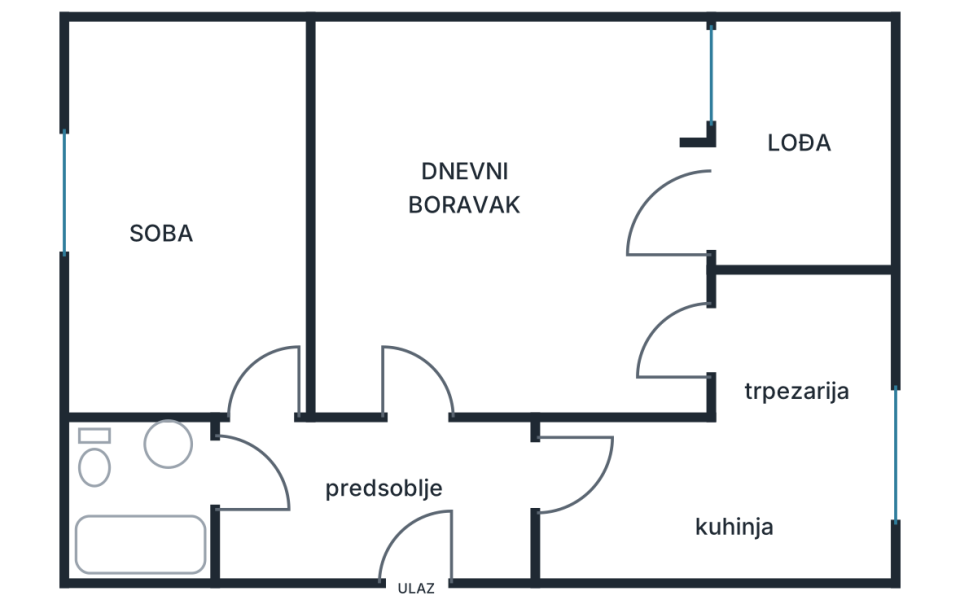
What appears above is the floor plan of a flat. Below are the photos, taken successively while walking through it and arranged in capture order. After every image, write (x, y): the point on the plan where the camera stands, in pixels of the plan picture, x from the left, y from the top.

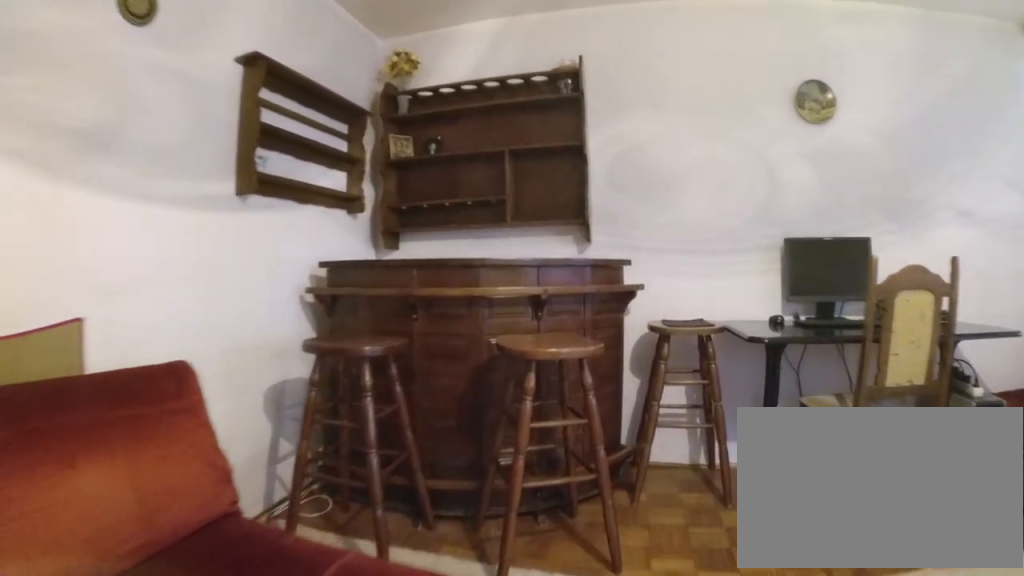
(432, 315)
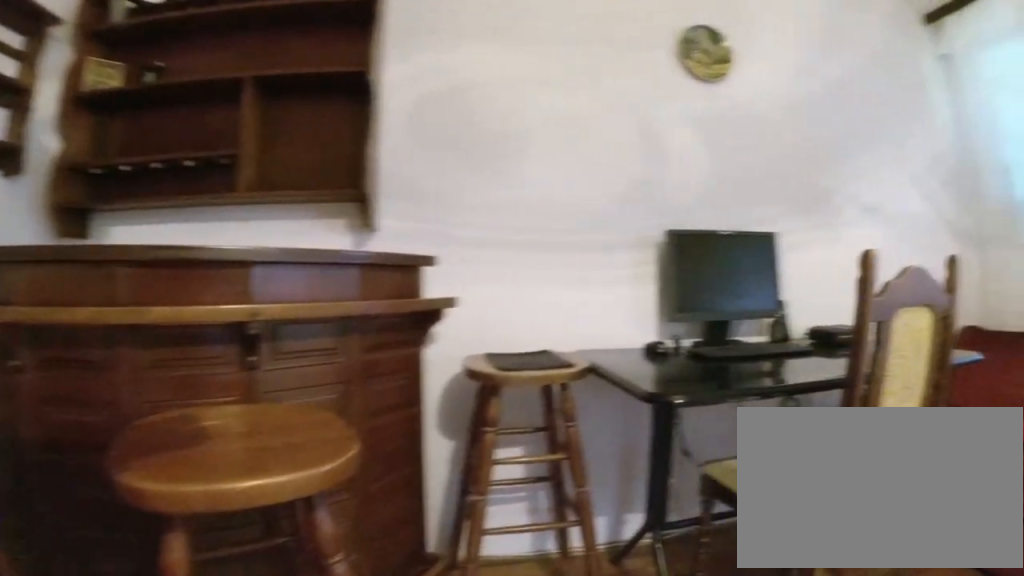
(428, 247)
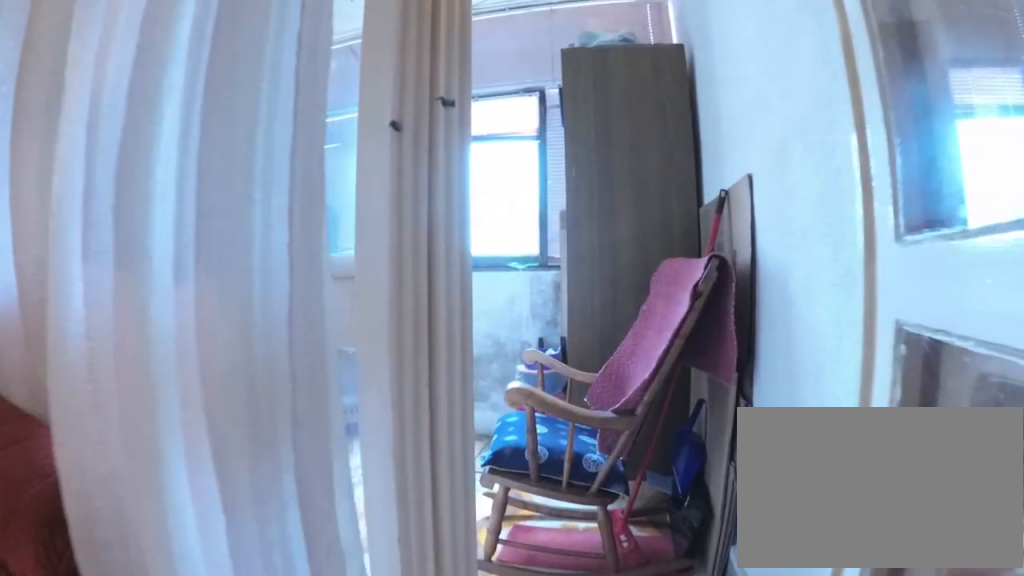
(609, 201)
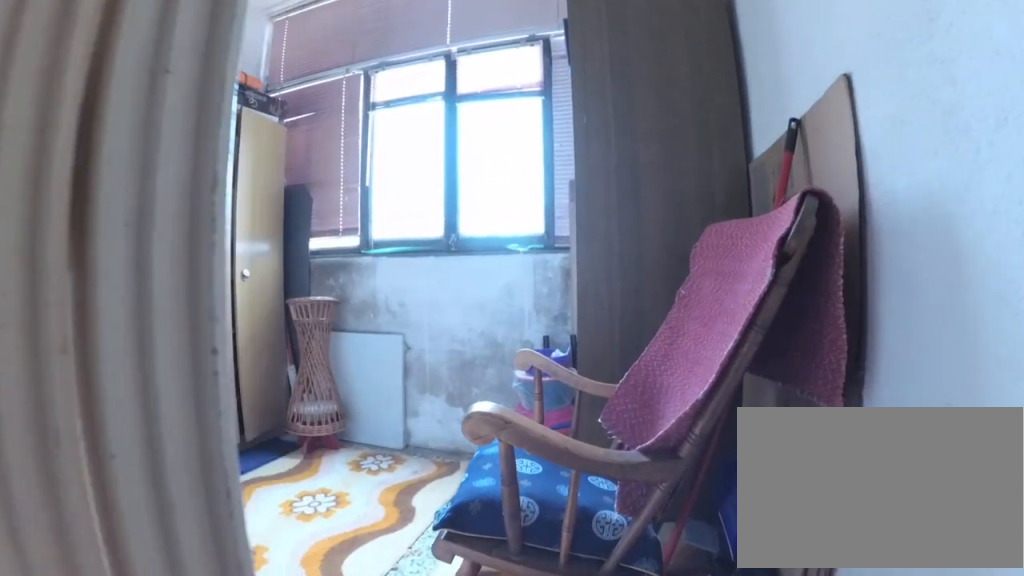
(664, 210)
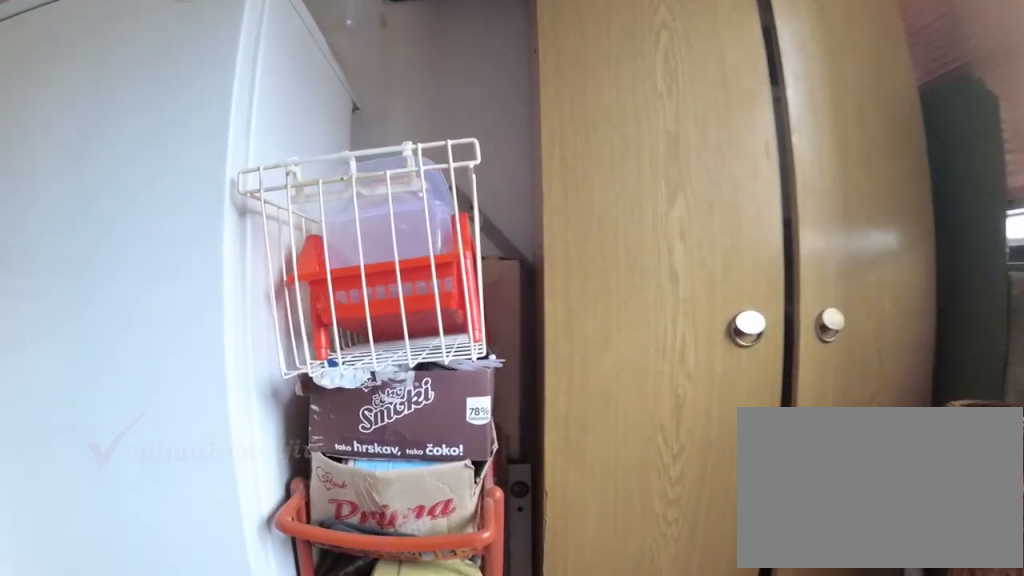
(817, 116)
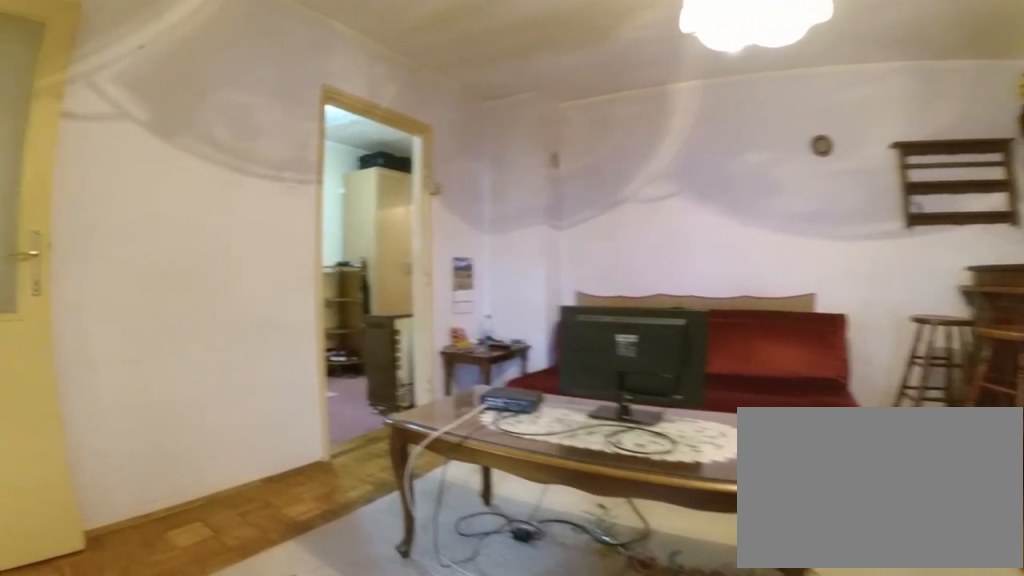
(655, 209)
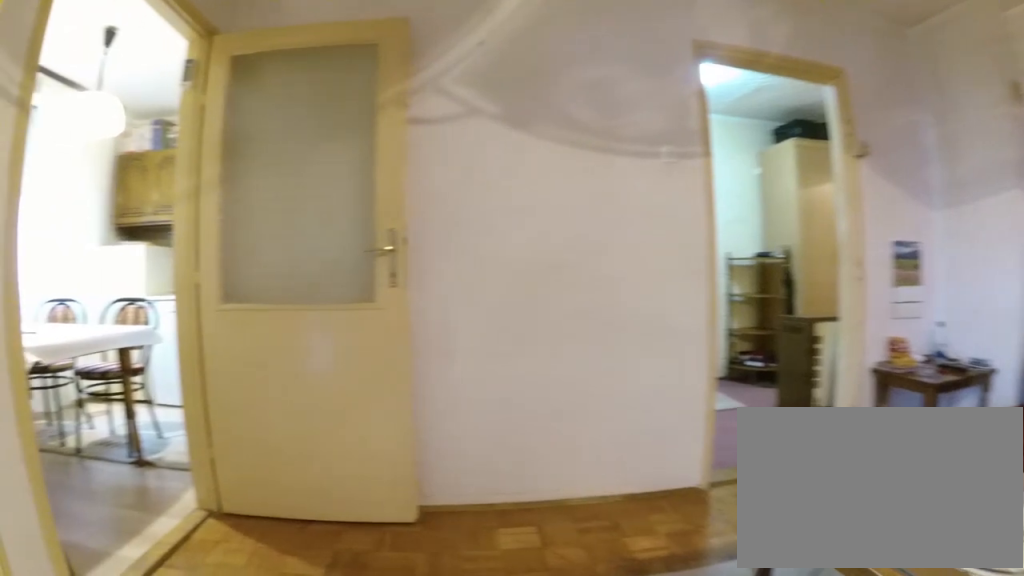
(630, 213)
